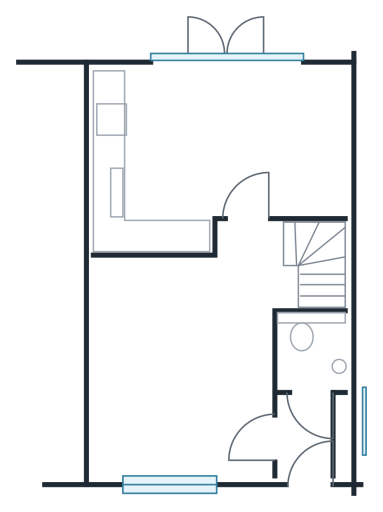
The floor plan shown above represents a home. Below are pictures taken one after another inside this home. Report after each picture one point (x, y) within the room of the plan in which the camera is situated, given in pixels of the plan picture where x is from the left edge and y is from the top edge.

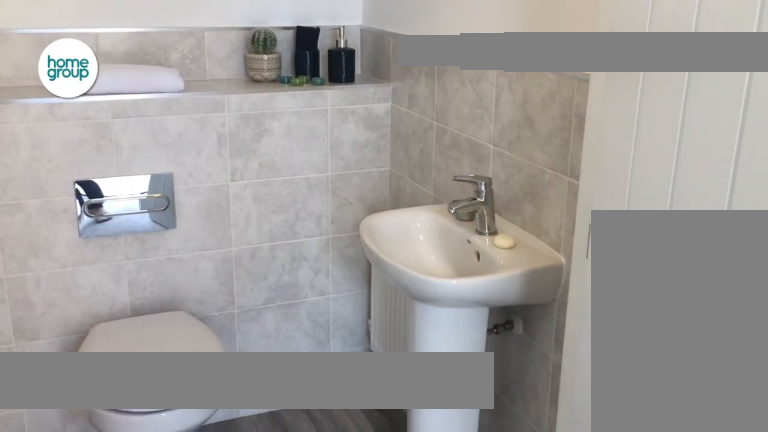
(312, 351)
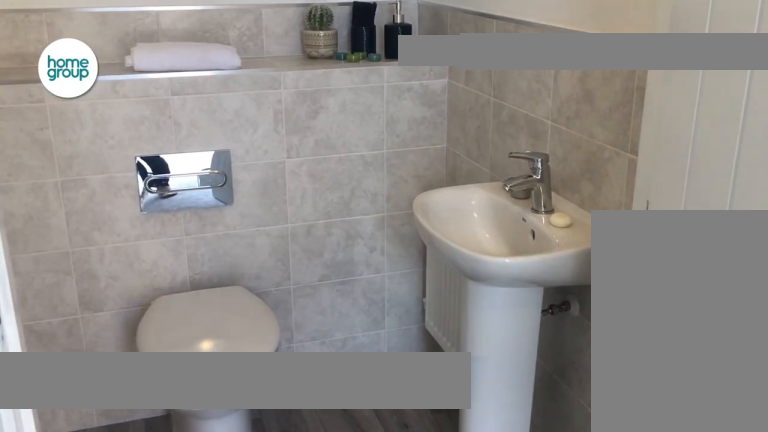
(312, 351)
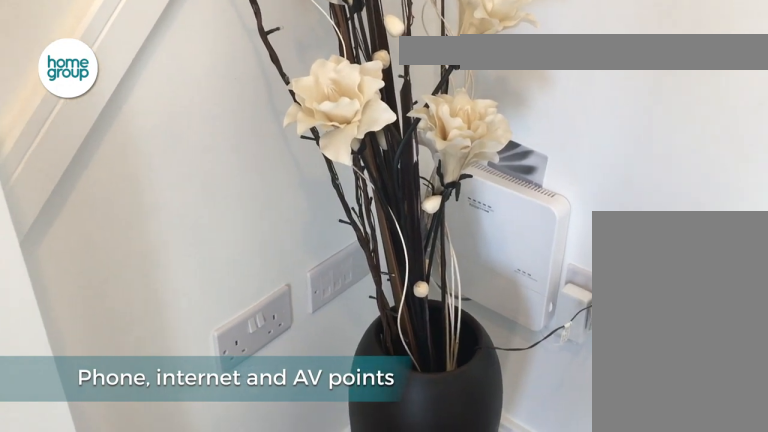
(183, 356)
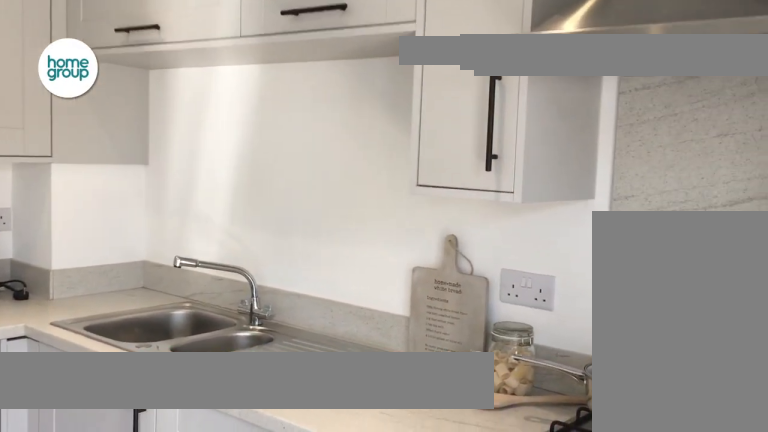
(220, 150)
